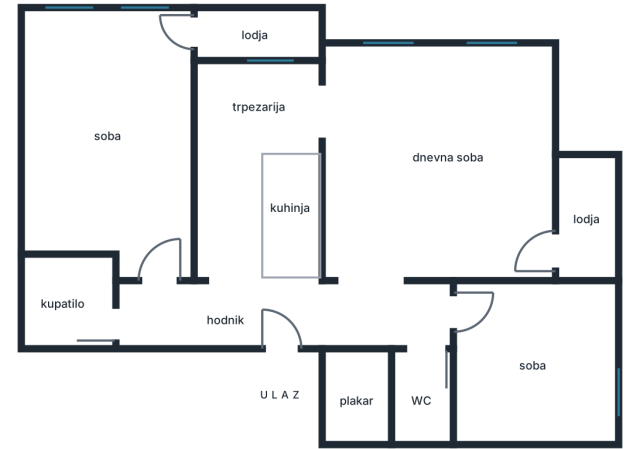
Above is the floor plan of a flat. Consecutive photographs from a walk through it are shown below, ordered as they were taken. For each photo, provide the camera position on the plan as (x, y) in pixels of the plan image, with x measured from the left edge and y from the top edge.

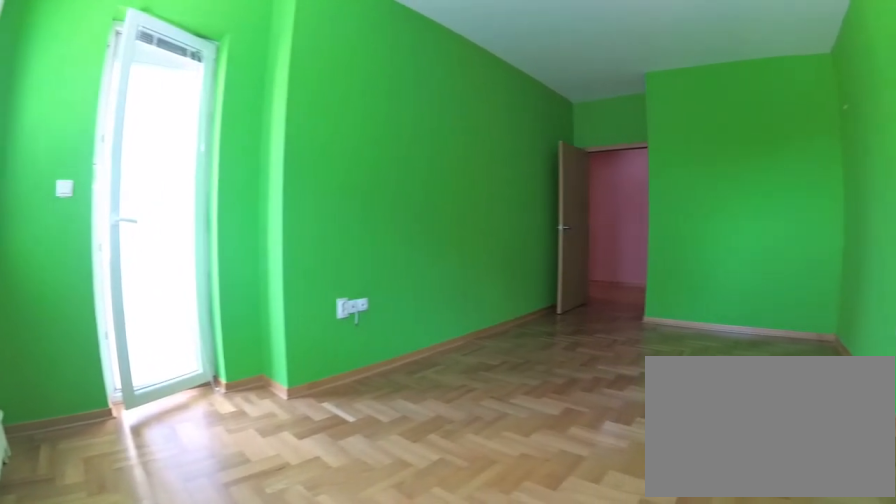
(52, 28)
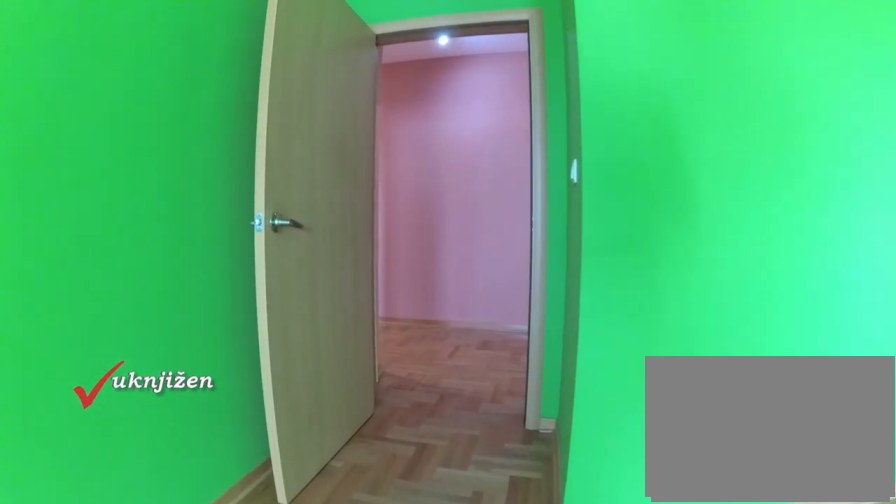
(138, 192)
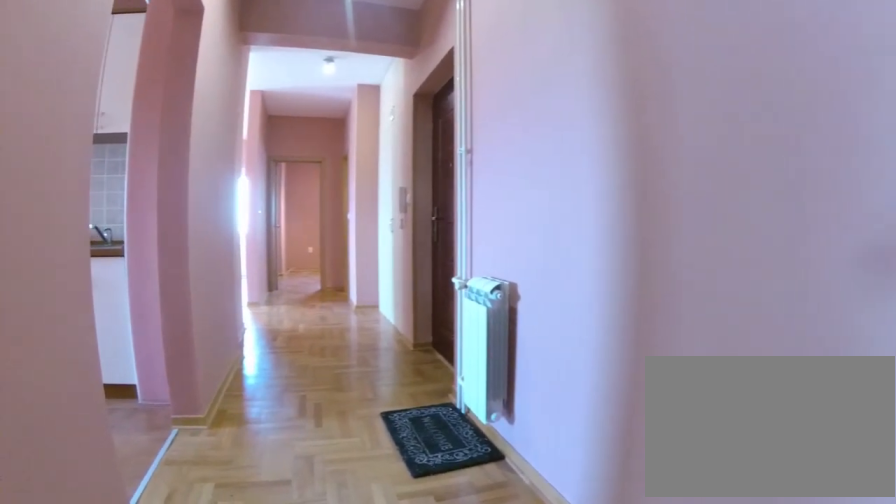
(148, 305)
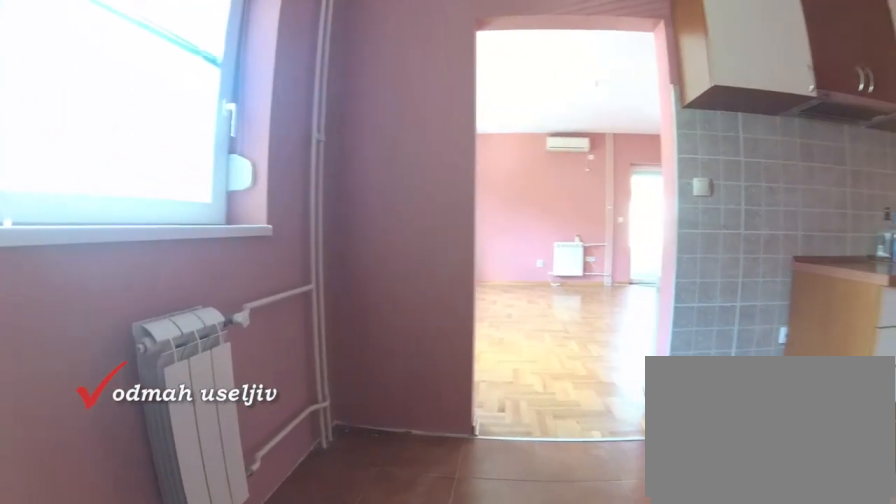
(214, 115)
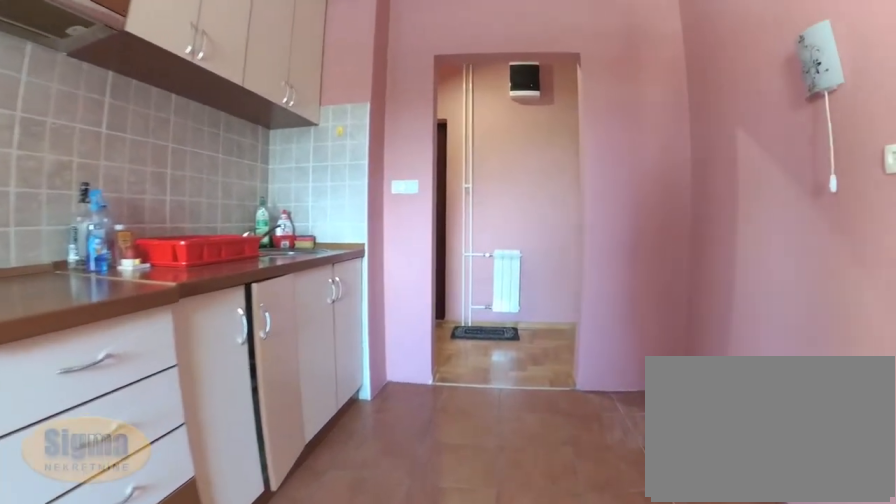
(228, 165)
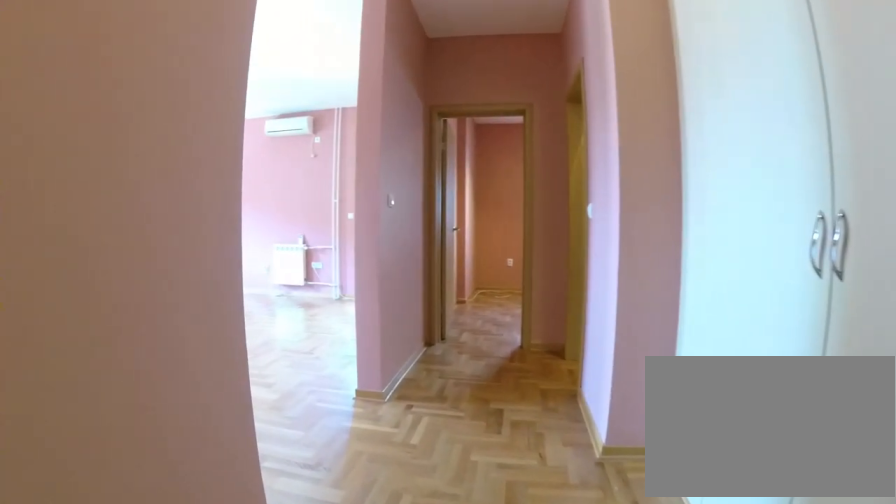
(264, 316)
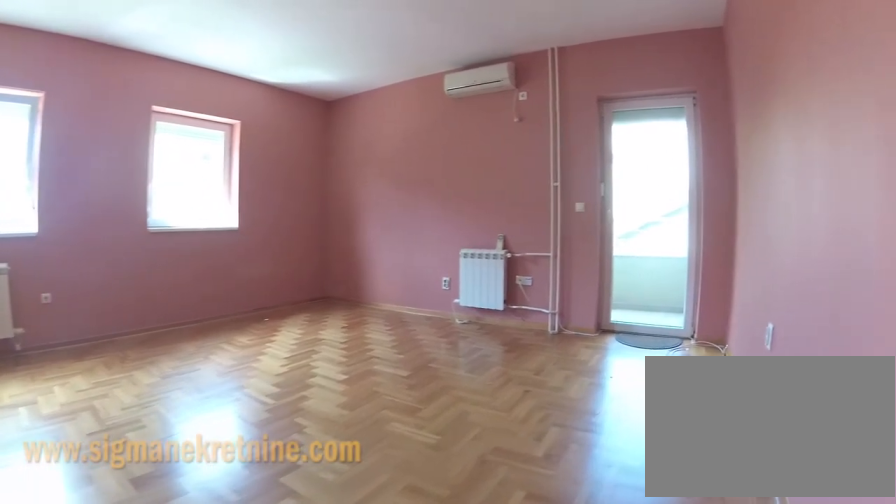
(382, 252)
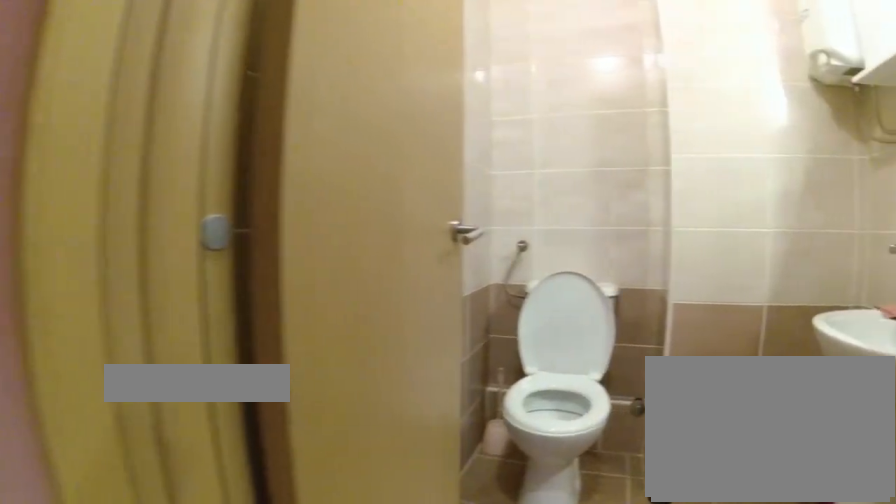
(396, 321)
